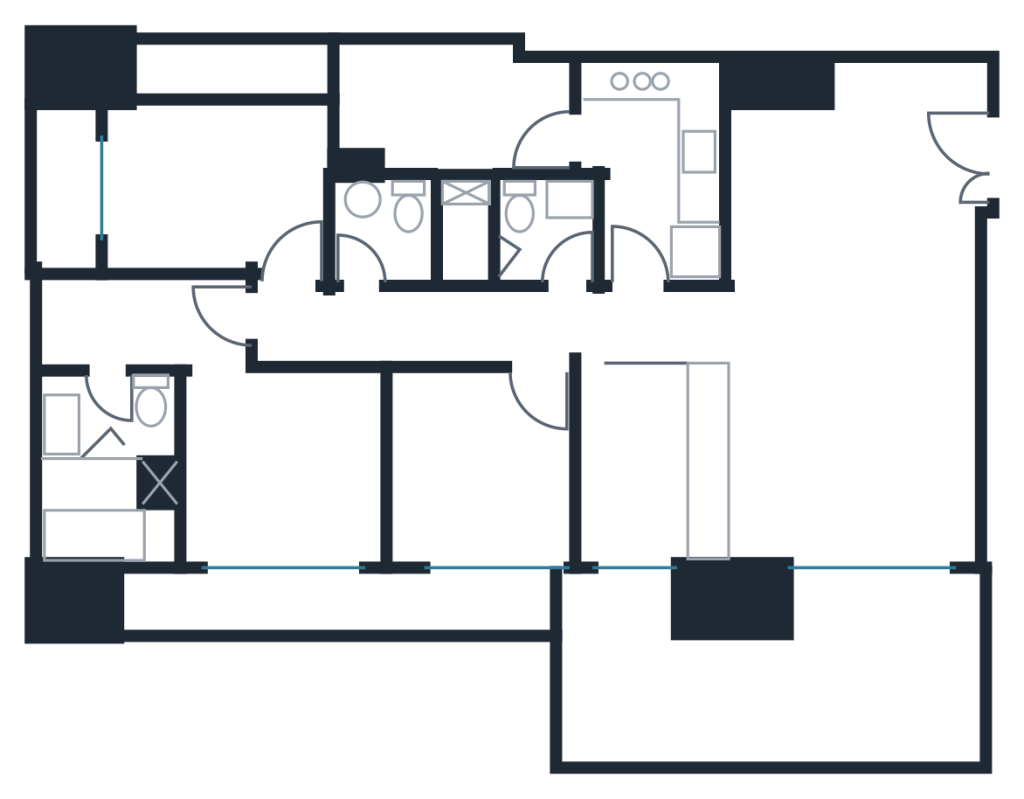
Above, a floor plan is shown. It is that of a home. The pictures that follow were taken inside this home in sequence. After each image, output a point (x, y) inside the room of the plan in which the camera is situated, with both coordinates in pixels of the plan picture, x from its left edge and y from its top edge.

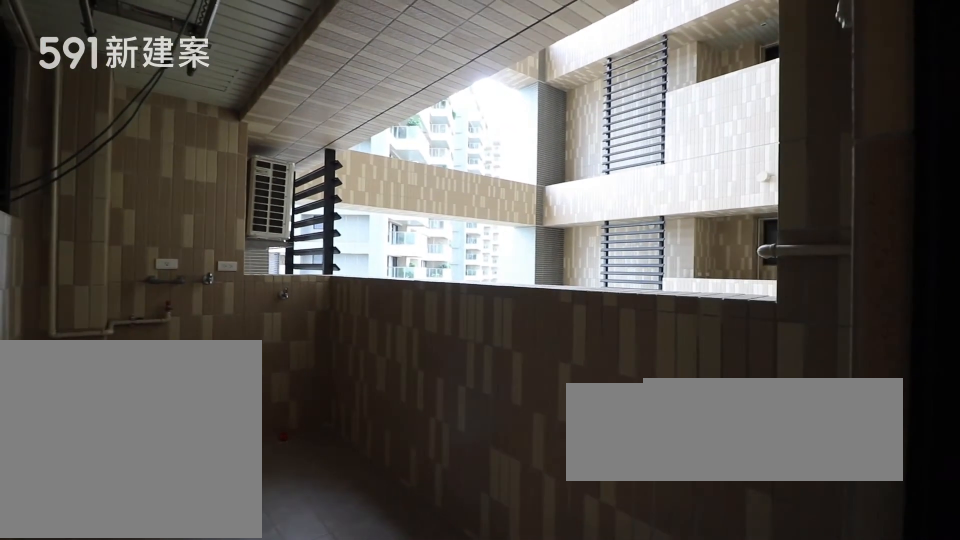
(445, 105)
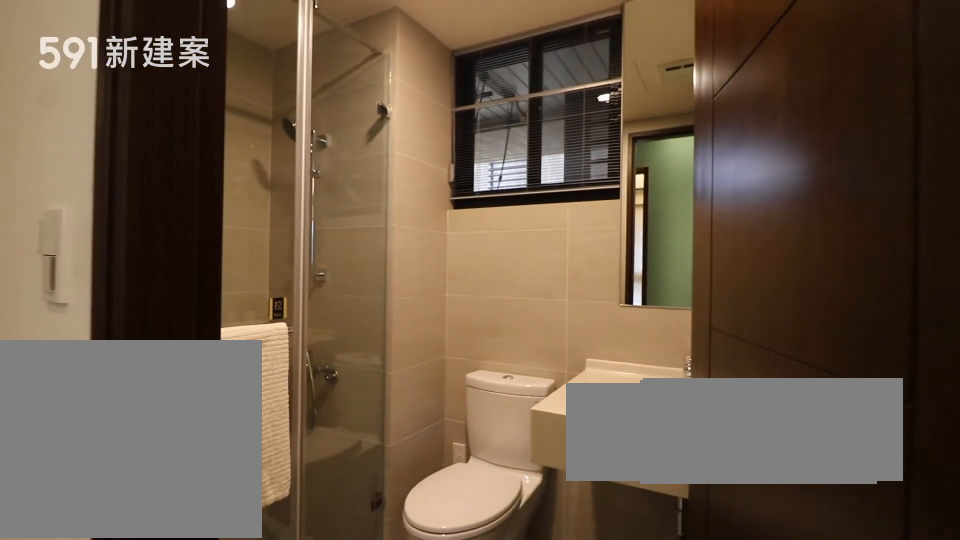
(511, 226)
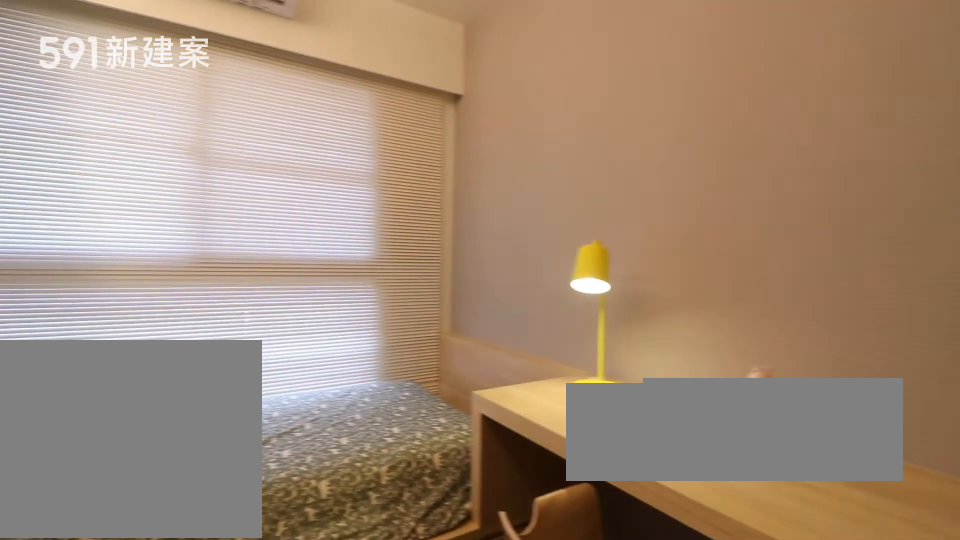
(476, 474)
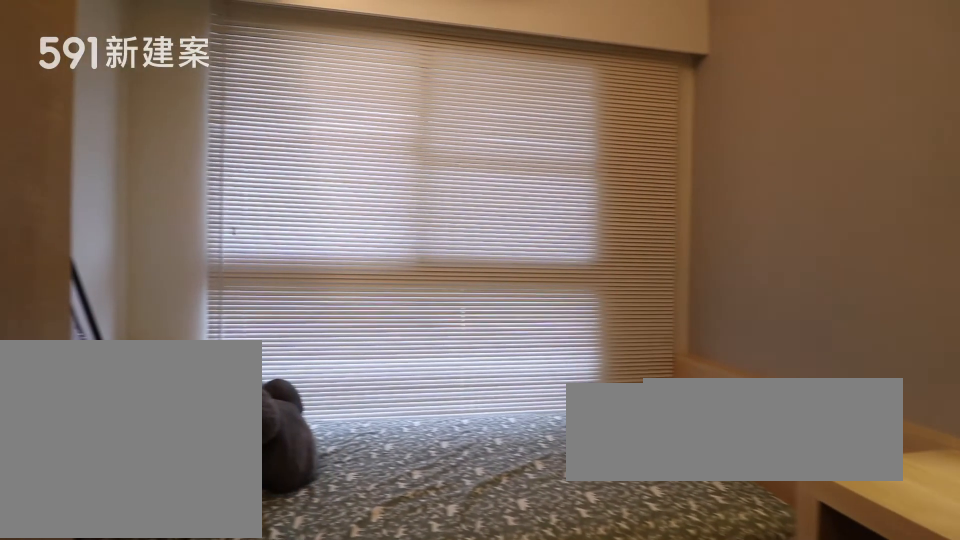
(476, 474)
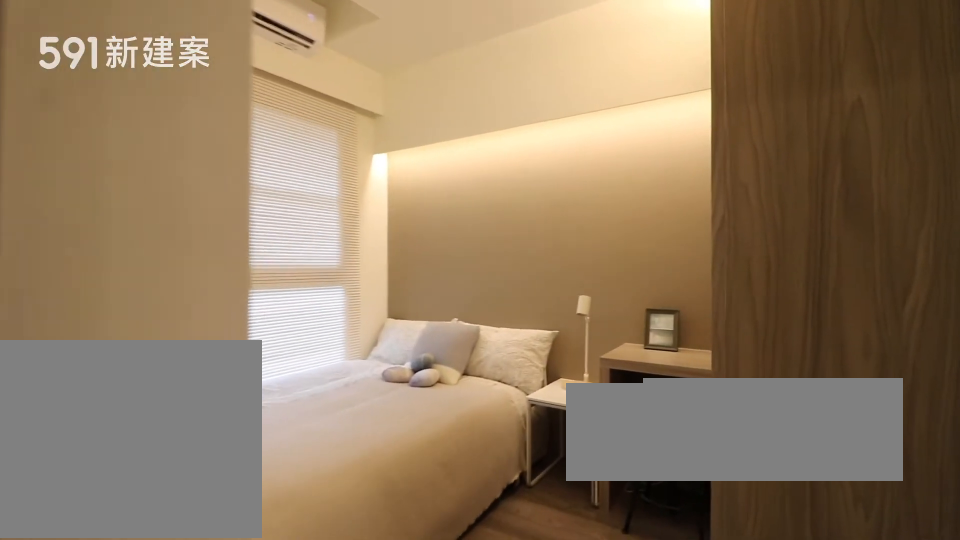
(210, 186)
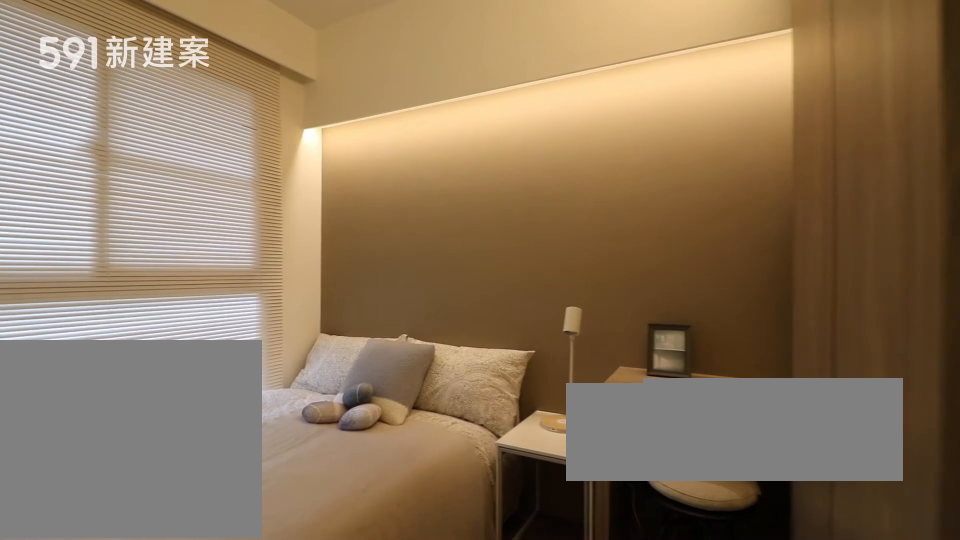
(210, 186)
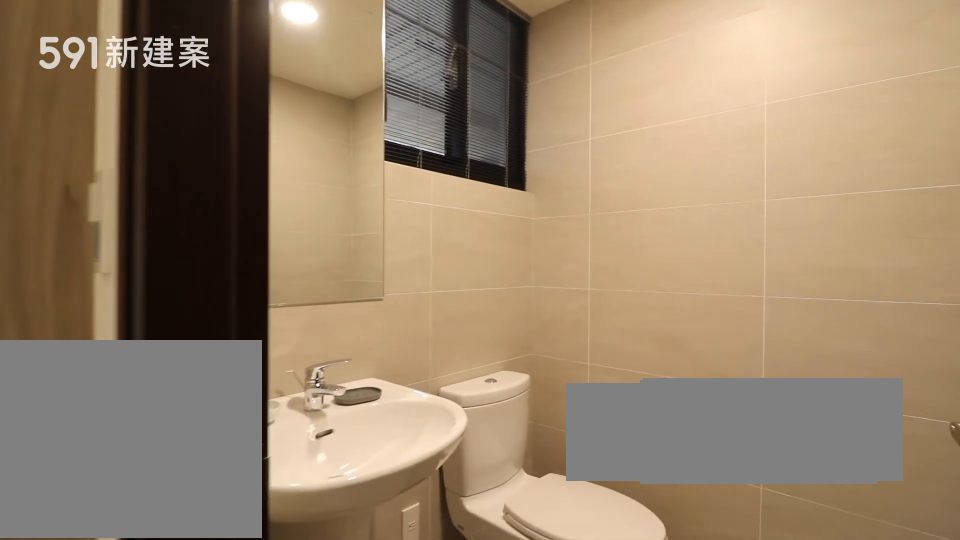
(386, 224)
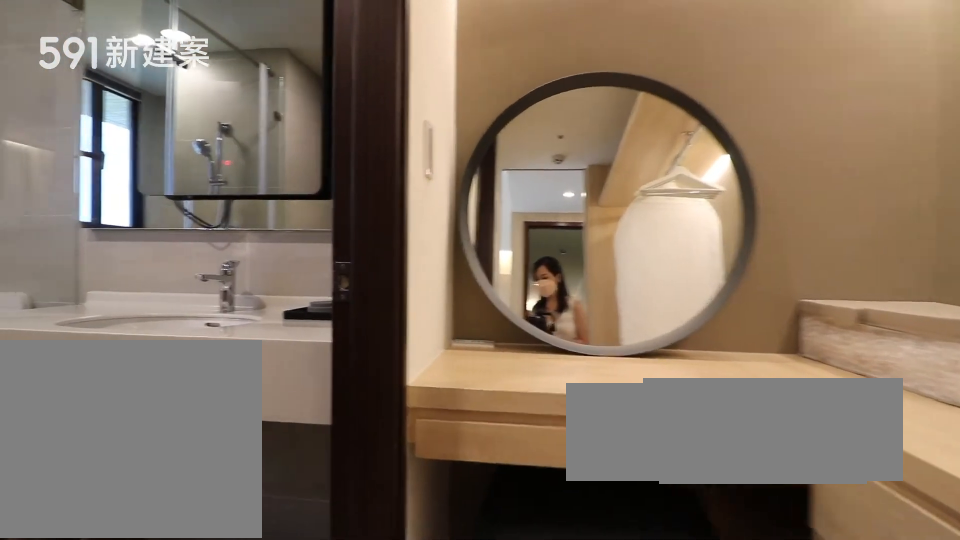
(133, 322)
